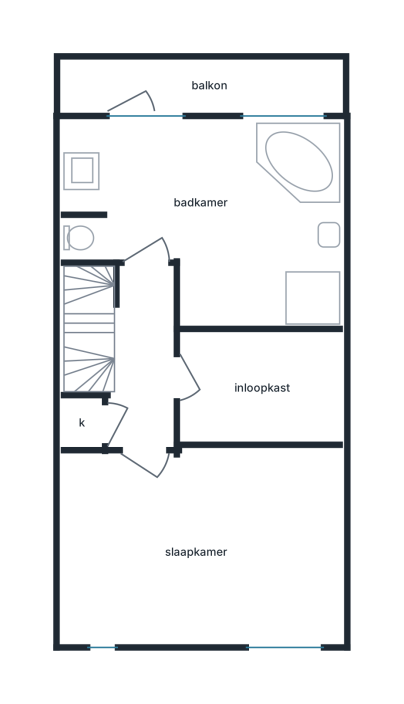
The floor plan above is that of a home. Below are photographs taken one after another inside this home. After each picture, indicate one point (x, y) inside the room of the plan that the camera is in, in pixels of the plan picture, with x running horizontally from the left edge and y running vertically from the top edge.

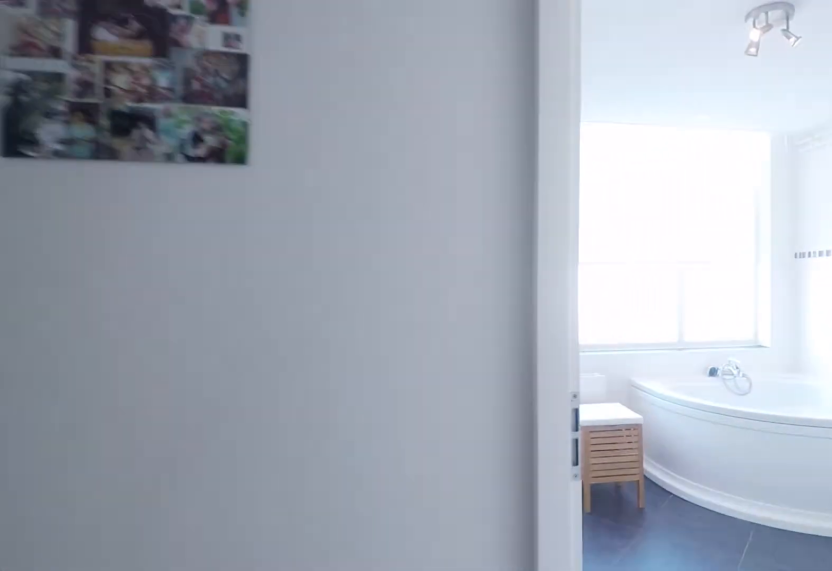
(144, 361)
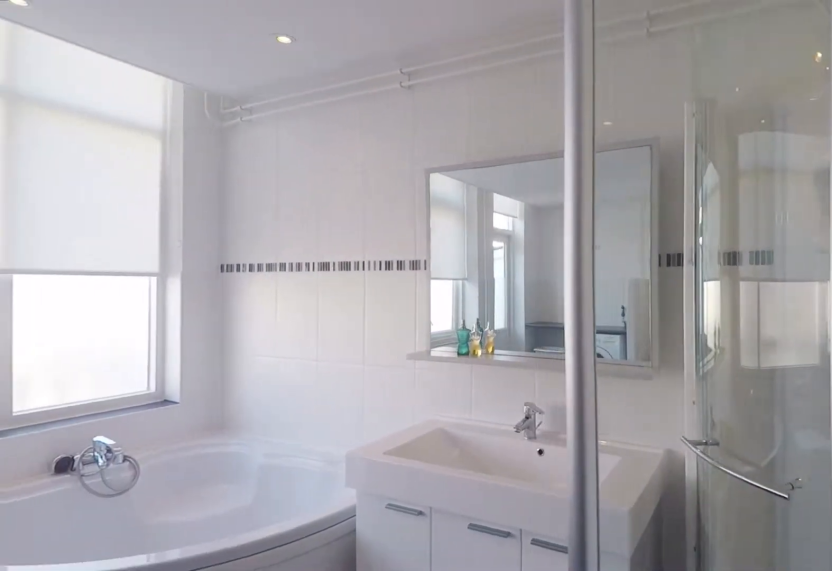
(214, 213)
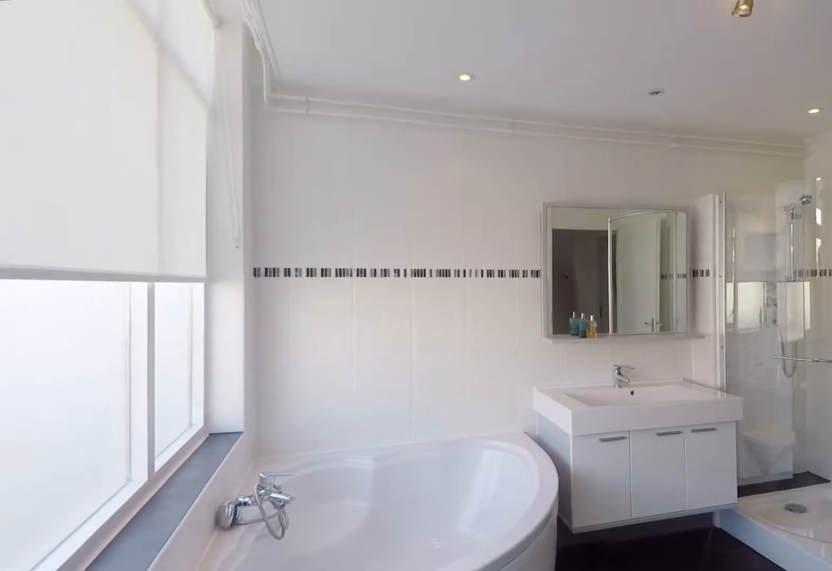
(214, 213)
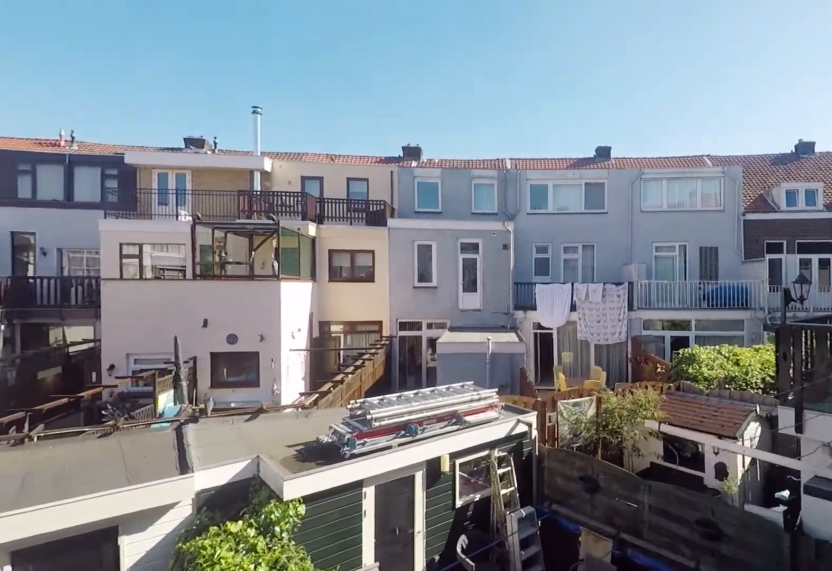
(201, 83)
